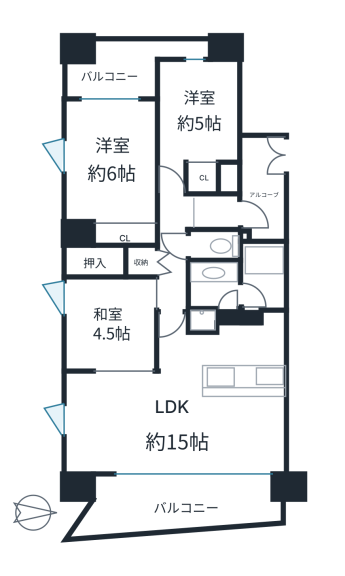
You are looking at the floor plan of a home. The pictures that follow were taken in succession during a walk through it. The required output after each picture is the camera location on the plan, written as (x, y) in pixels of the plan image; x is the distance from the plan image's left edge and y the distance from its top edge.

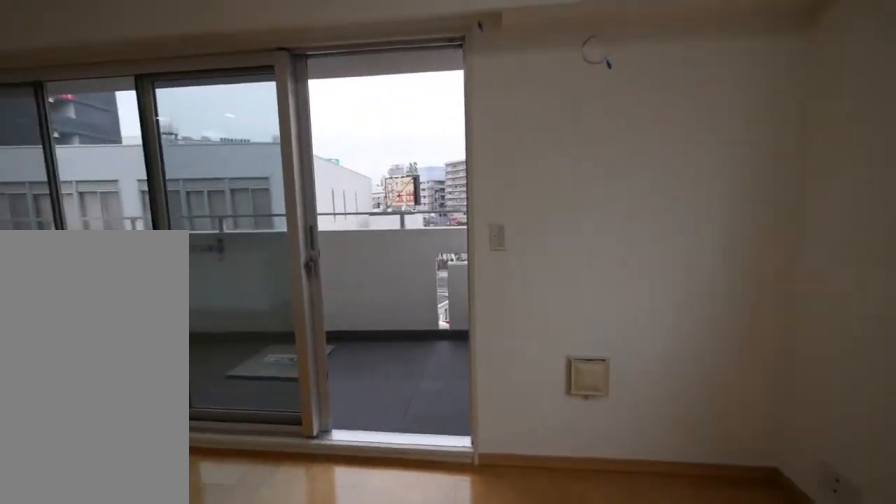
(111, 410)
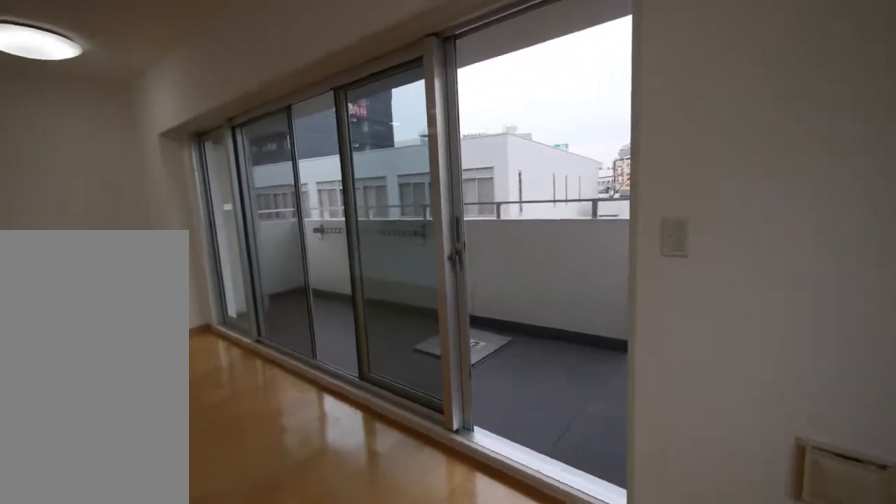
(111, 410)
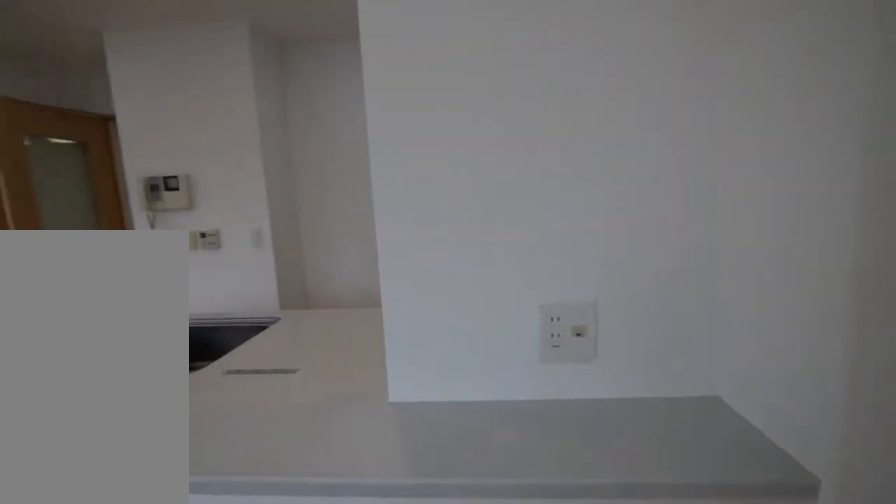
(225, 430)
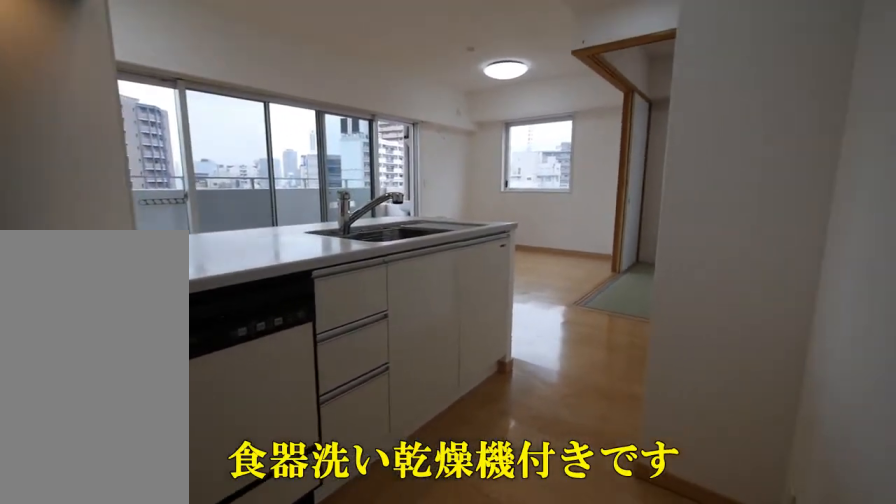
(225, 347)
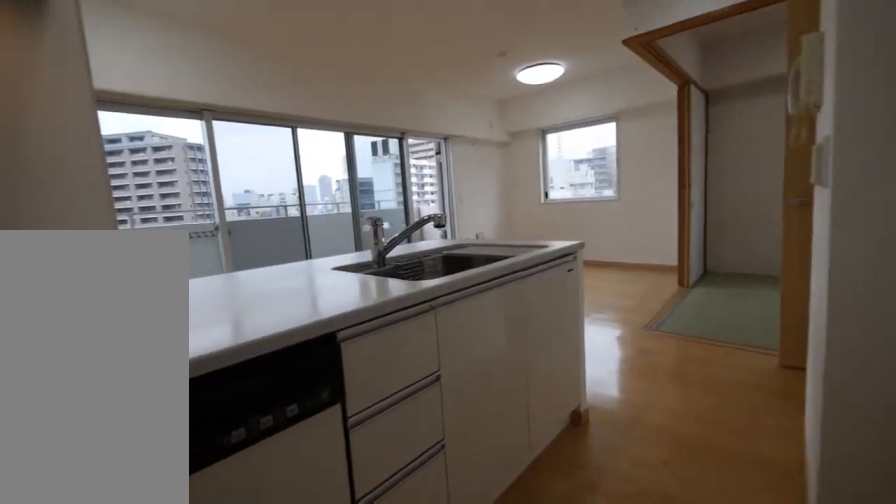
(225, 347)
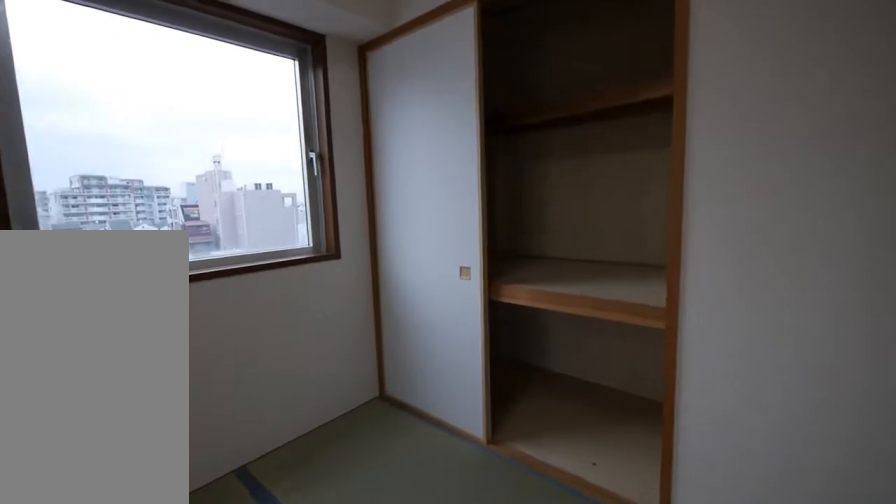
(99, 336)
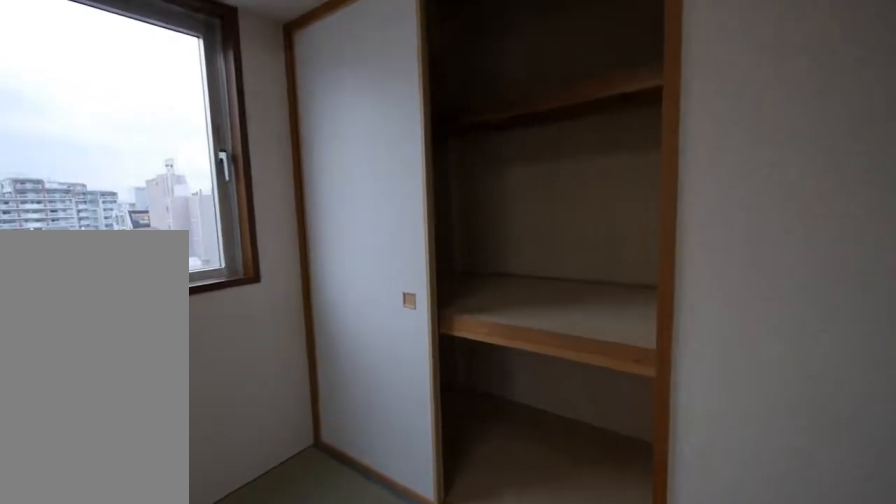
(100, 336)
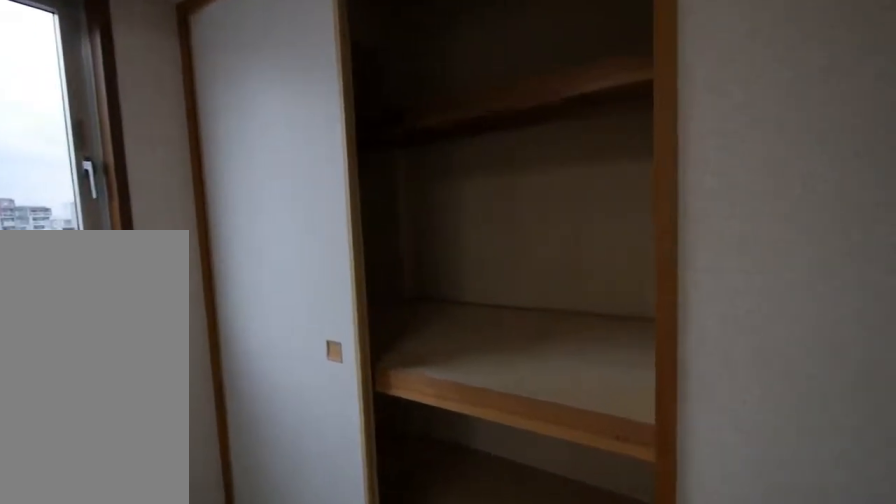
(99, 336)
